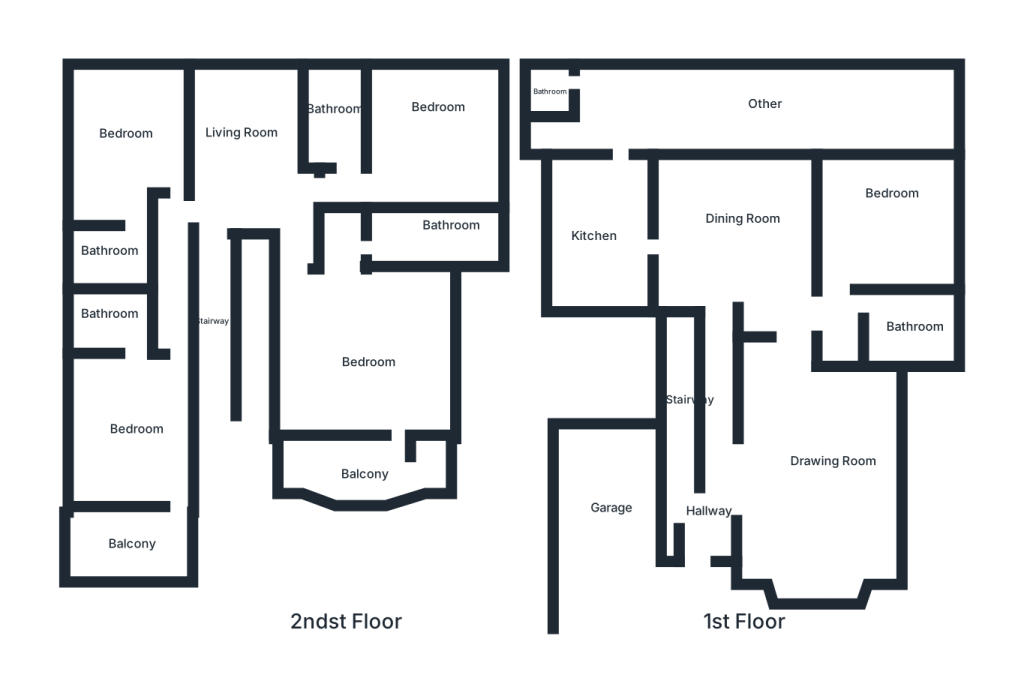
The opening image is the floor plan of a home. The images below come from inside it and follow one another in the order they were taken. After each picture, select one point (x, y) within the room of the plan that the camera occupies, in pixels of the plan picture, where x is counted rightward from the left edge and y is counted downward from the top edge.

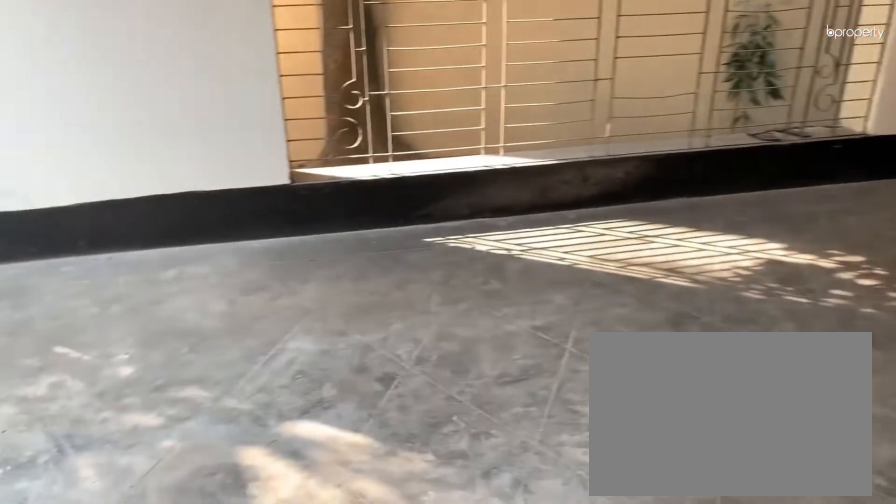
(611, 520)
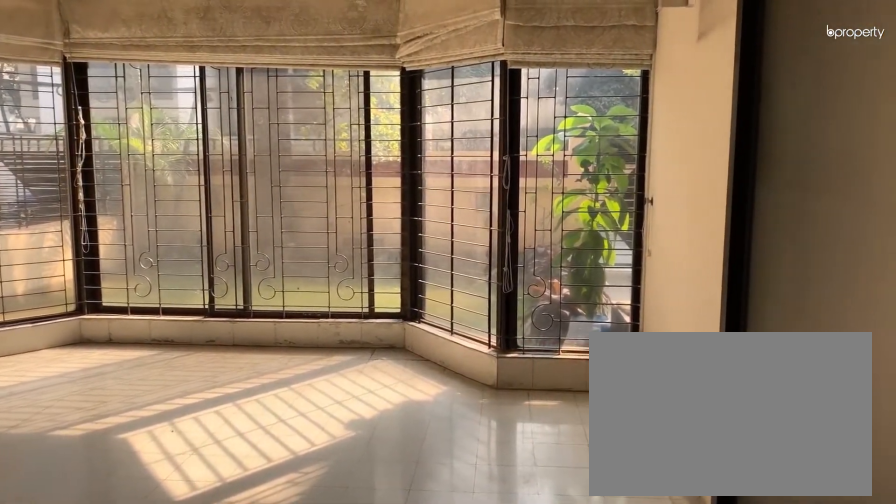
(822, 466)
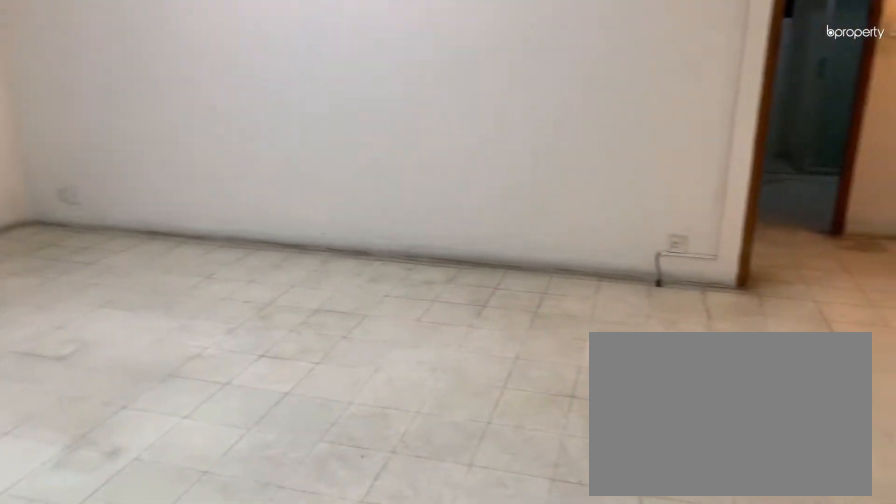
(746, 225)
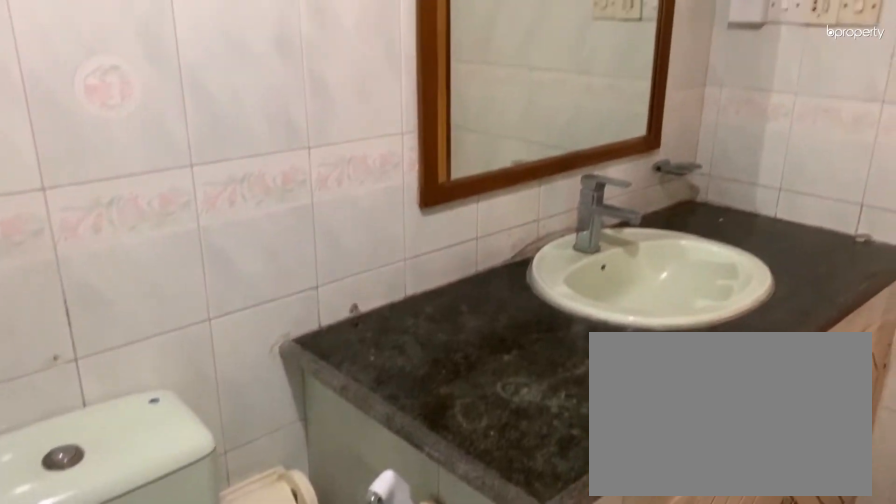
(906, 327)
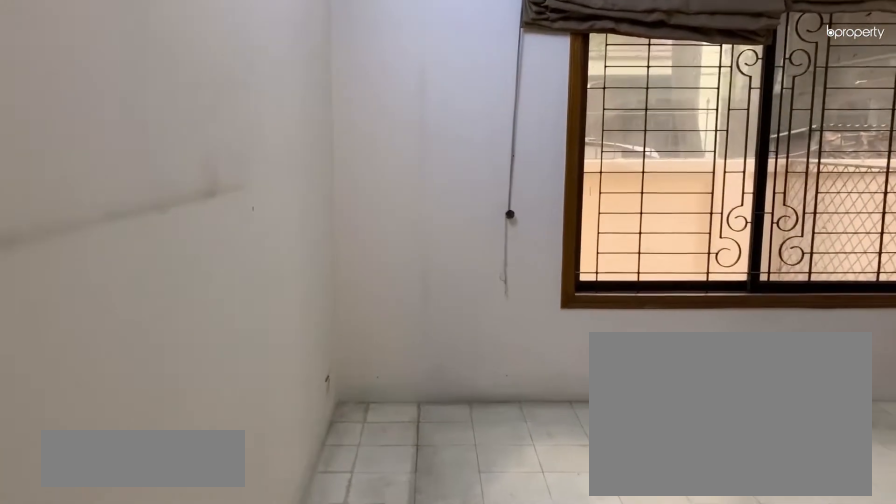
(875, 213)
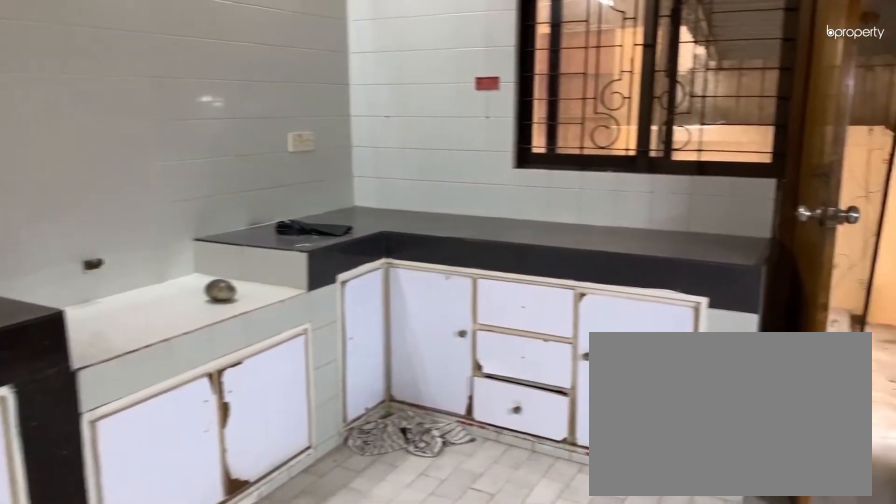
(577, 234)
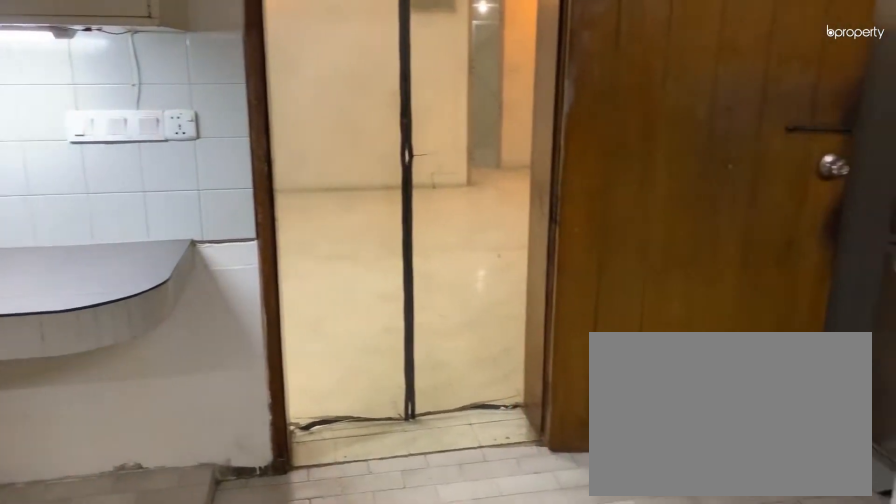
(577, 234)
